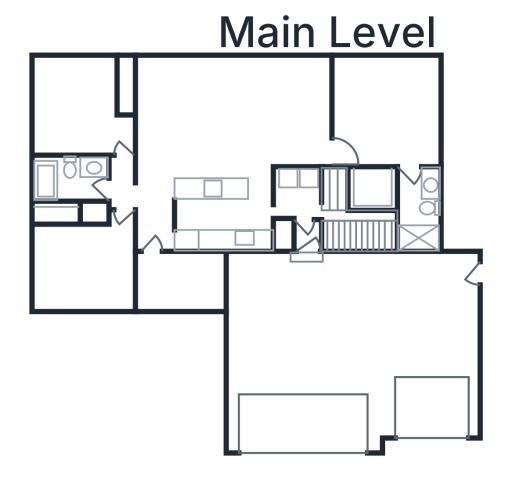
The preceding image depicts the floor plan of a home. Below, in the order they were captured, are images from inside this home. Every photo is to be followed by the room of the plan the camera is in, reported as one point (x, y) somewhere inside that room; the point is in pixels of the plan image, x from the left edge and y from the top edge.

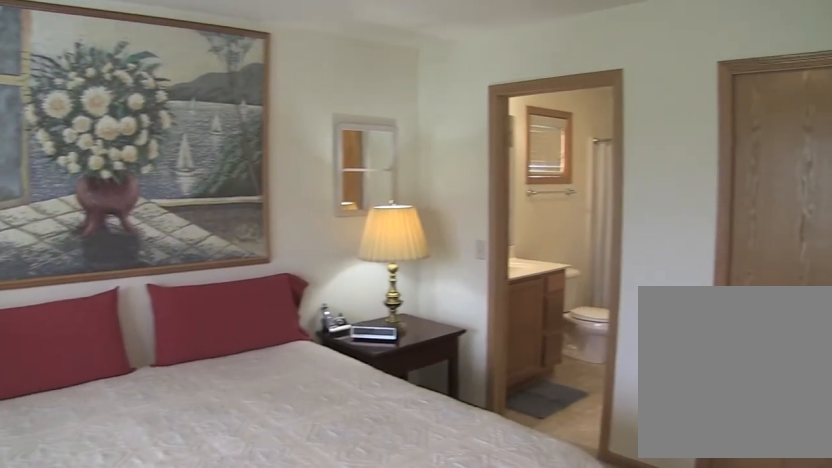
(385, 111)
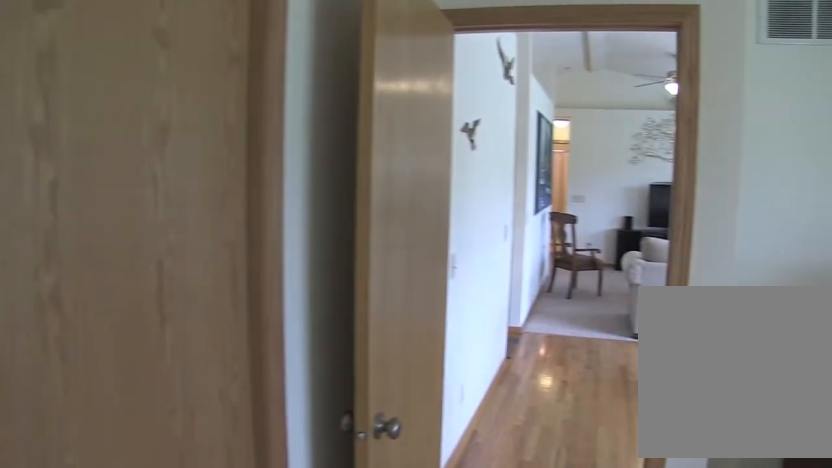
(385, 111)
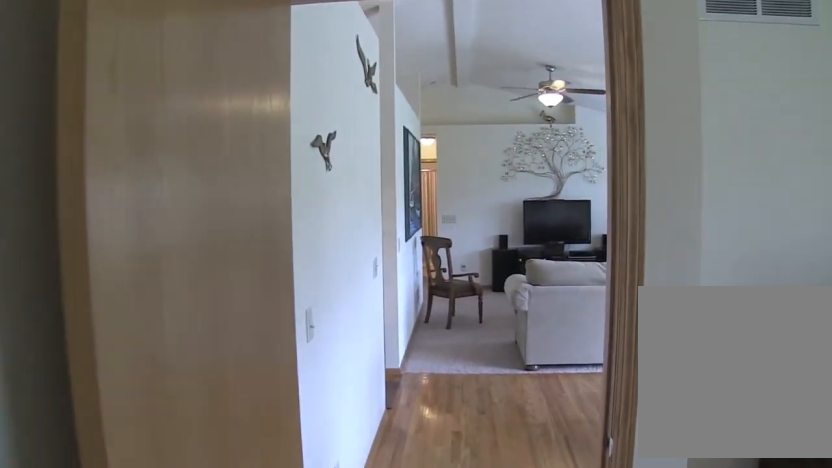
(385, 111)
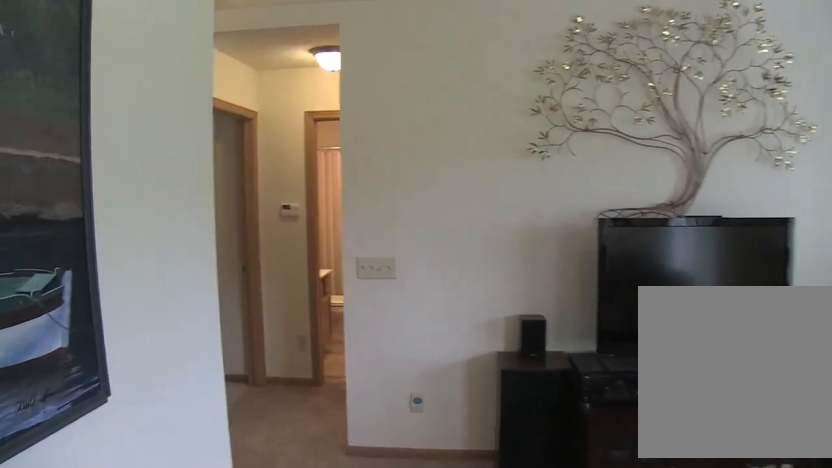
(206, 117)
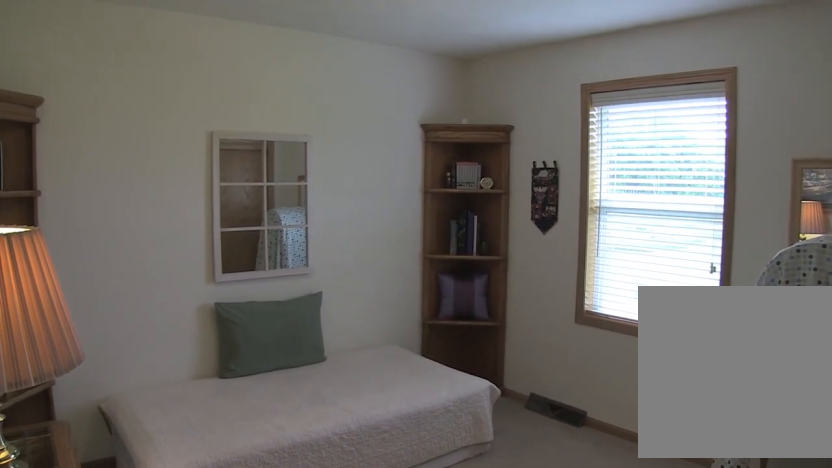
(81, 108)
